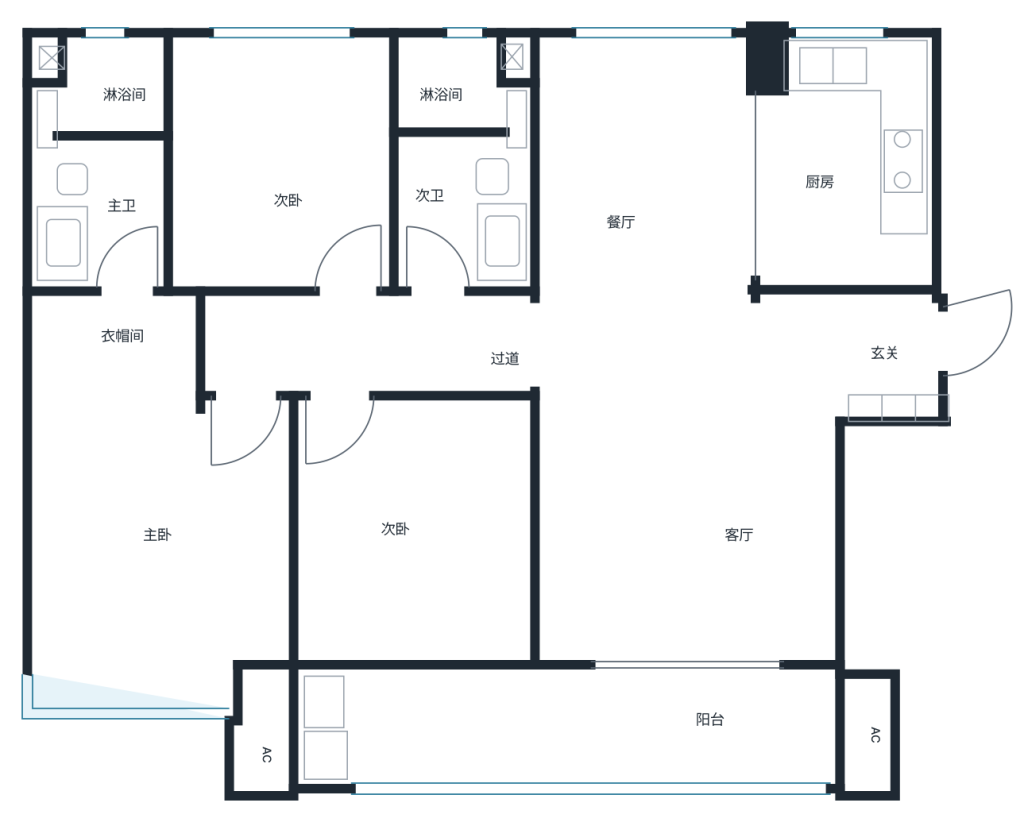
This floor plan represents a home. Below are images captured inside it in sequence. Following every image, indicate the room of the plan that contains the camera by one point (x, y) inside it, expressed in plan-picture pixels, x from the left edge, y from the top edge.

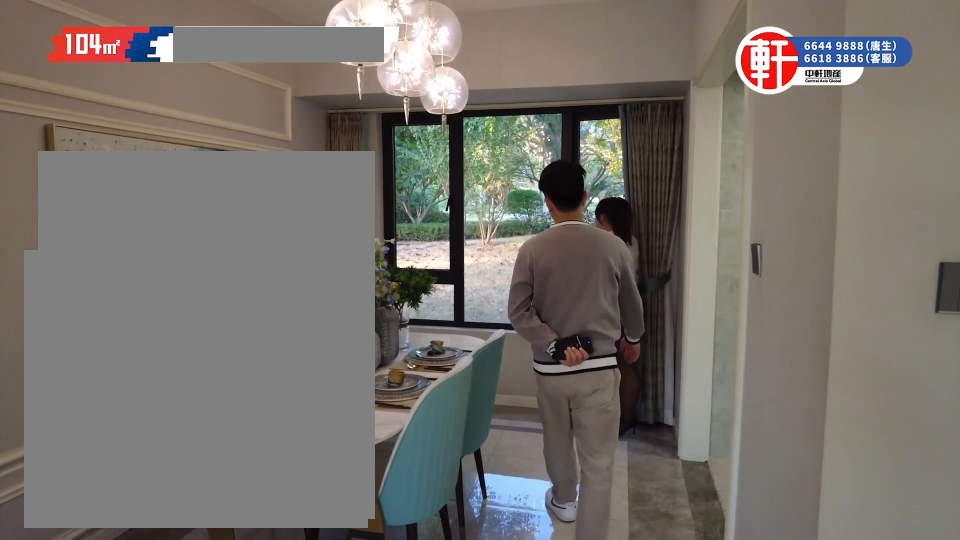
(642, 378)
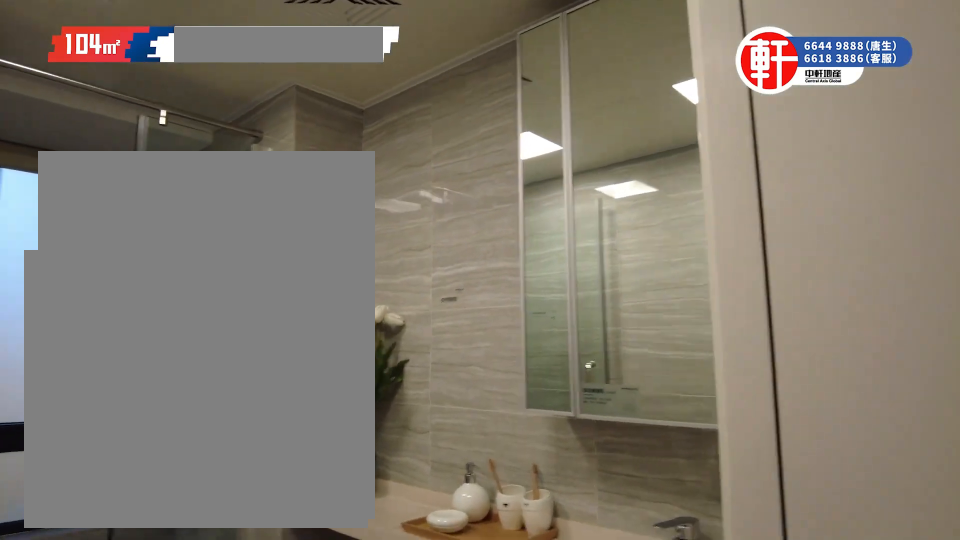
(471, 212)
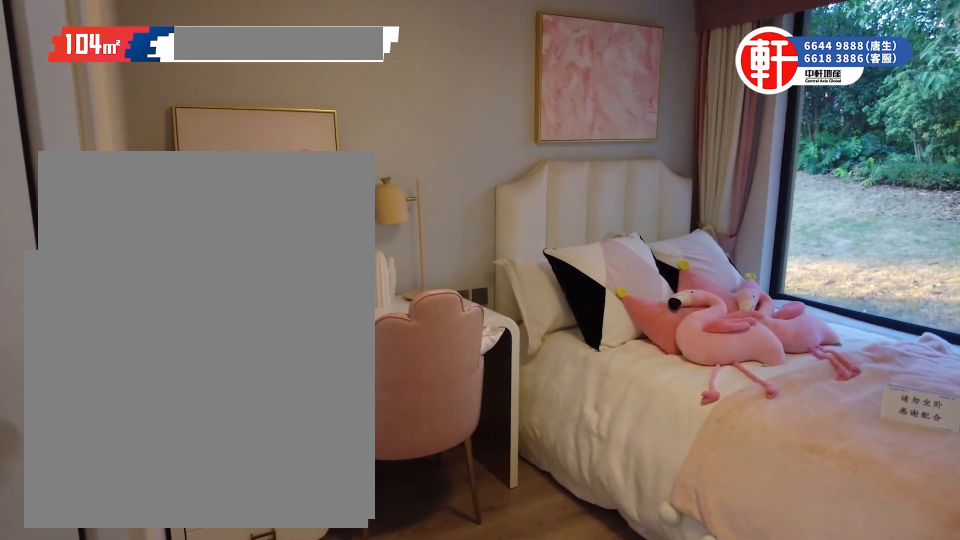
(306, 214)
